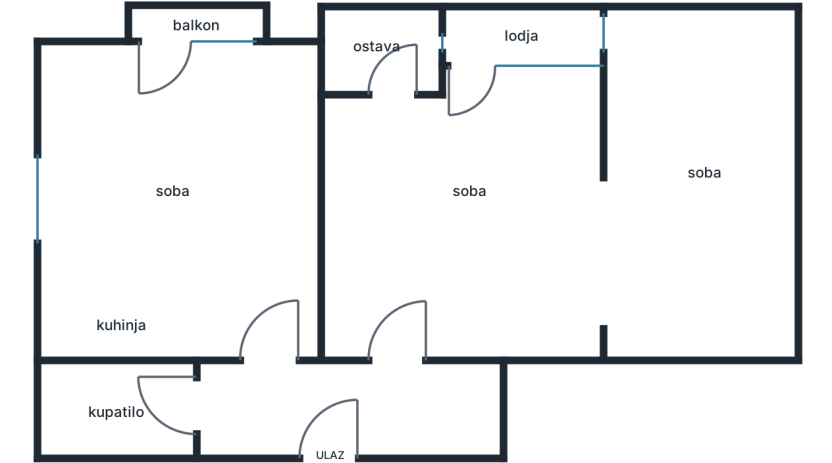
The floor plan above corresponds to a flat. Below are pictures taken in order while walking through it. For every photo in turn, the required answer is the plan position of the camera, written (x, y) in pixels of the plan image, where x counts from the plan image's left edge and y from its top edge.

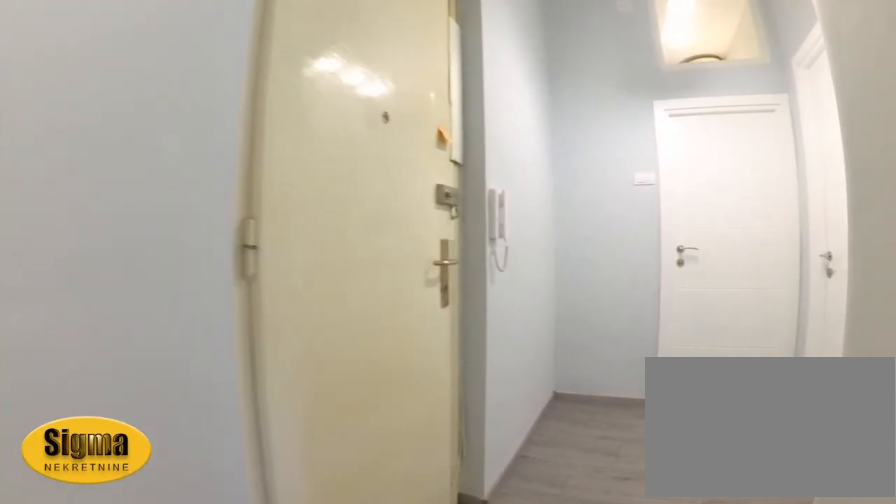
(405, 389)
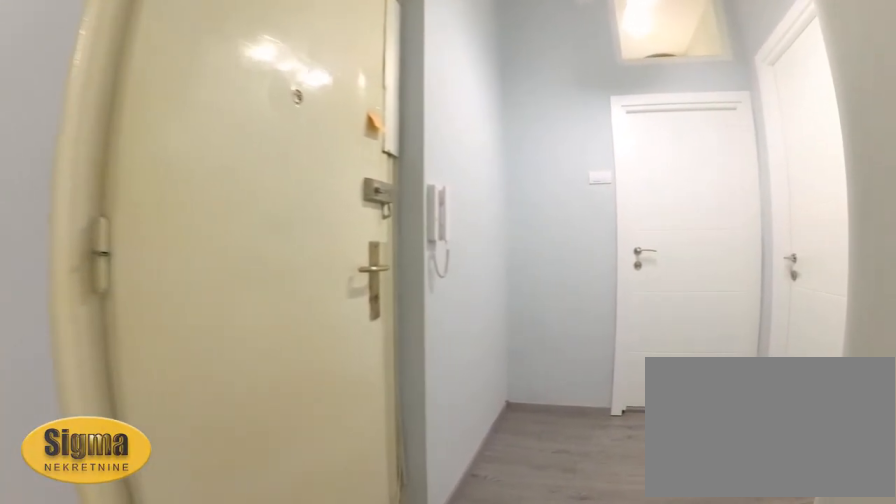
(399, 396)
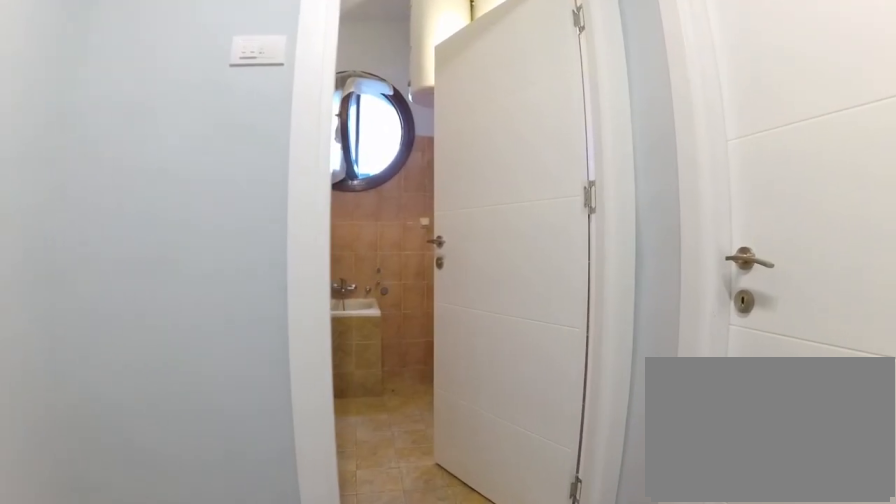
(289, 405)
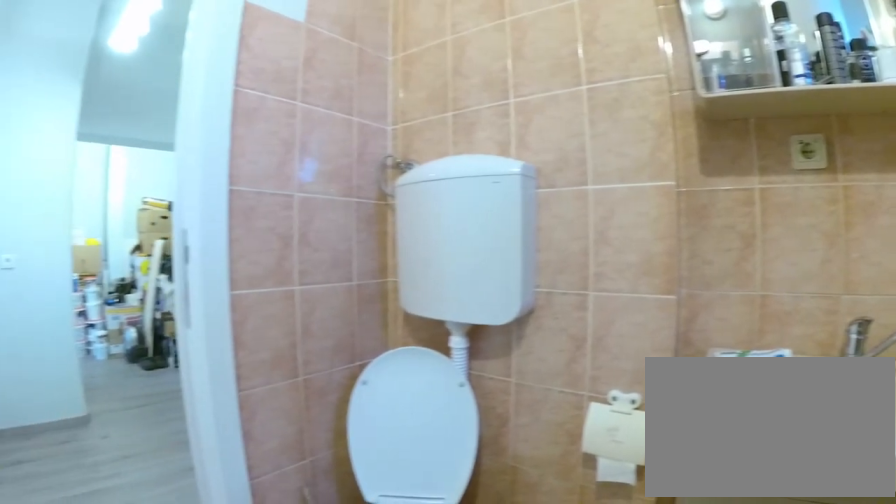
(72, 391)
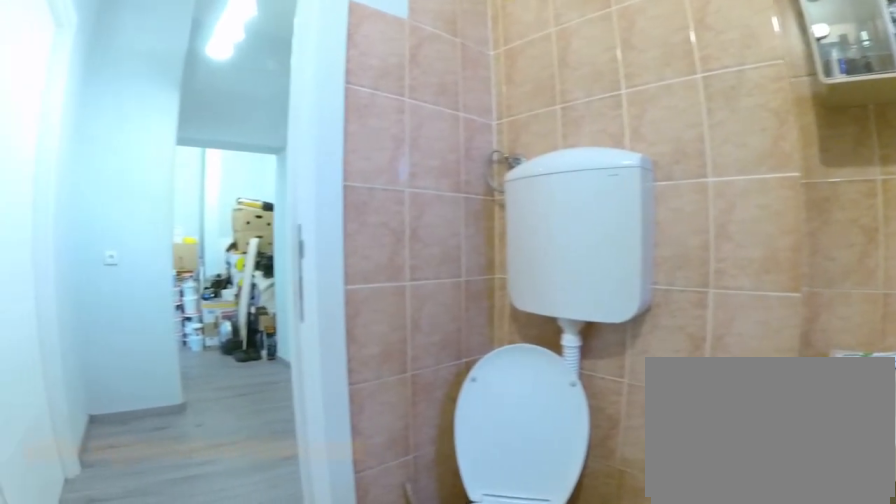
(72, 396)
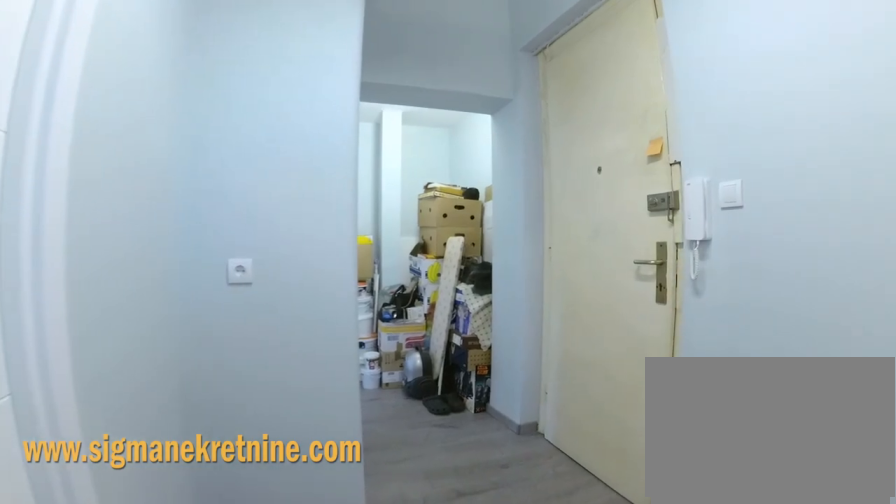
(221, 395)
